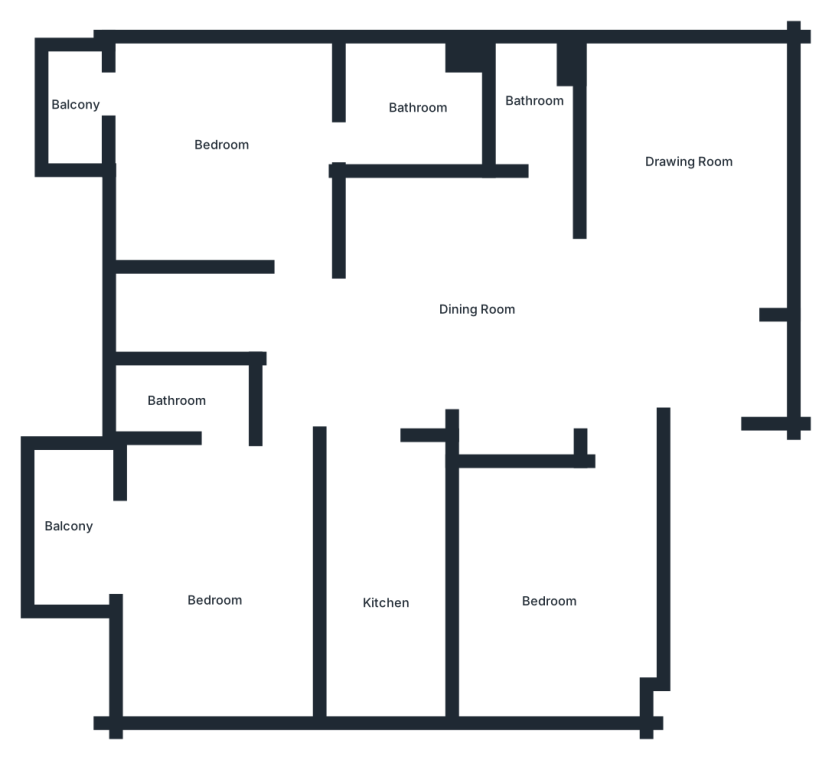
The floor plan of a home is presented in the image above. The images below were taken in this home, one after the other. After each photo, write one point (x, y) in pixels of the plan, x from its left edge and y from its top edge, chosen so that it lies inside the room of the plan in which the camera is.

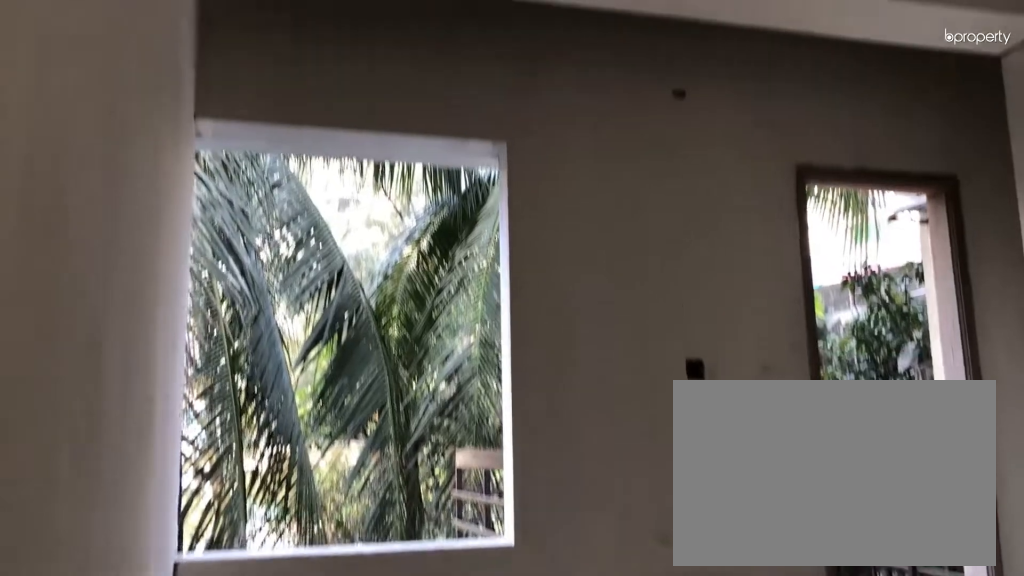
(214, 147)
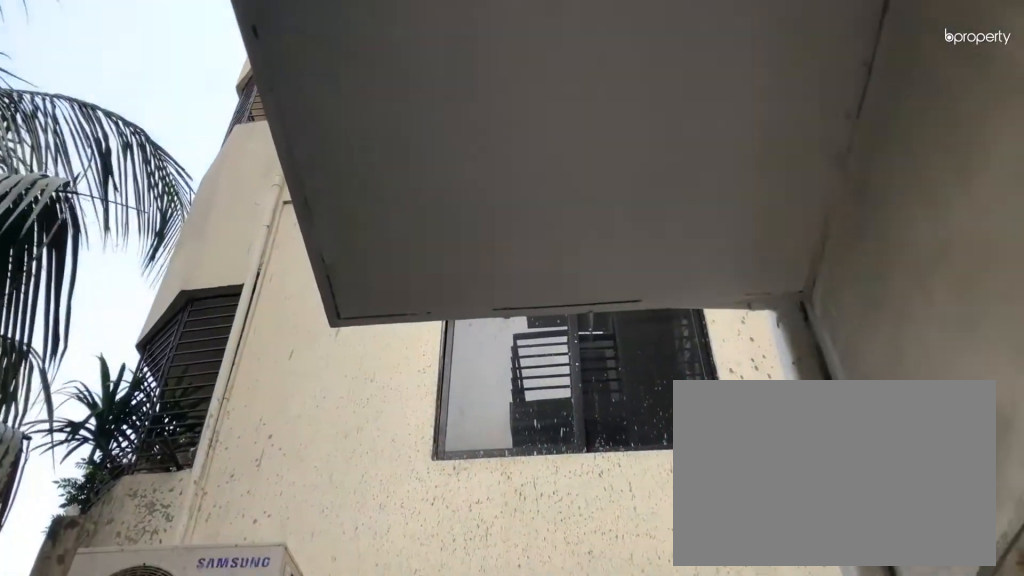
(74, 117)
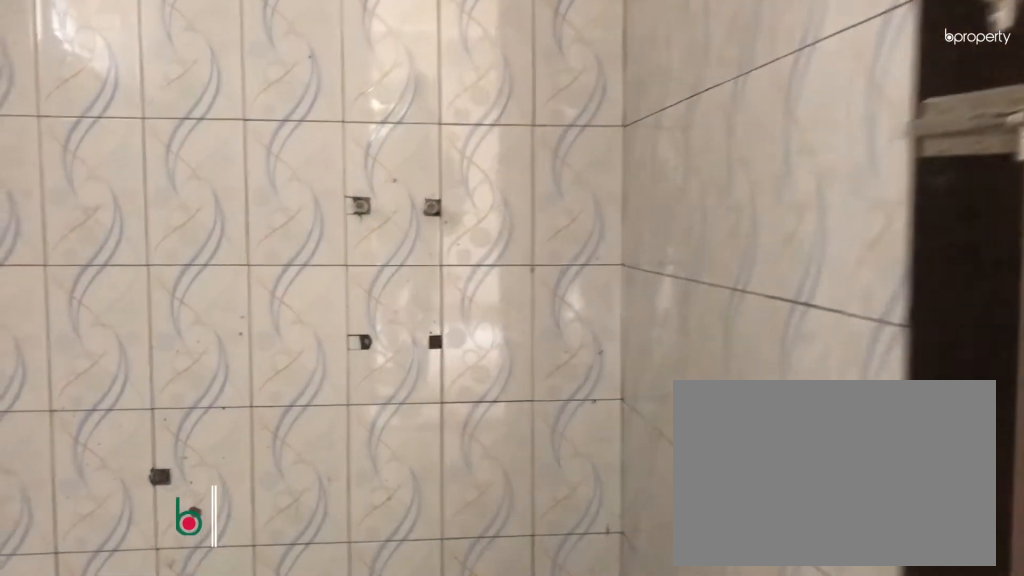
(411, 112)
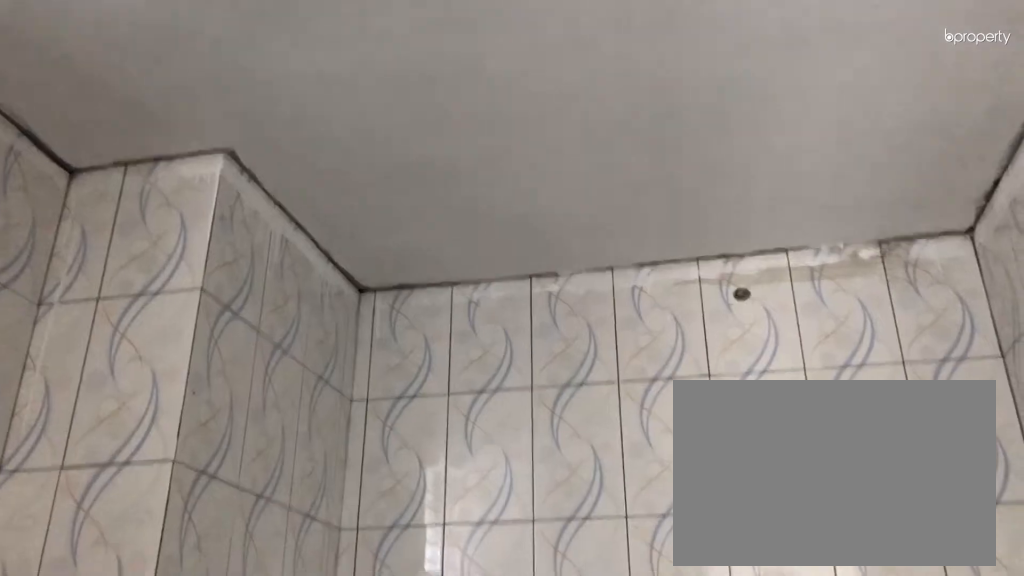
(411, 112)
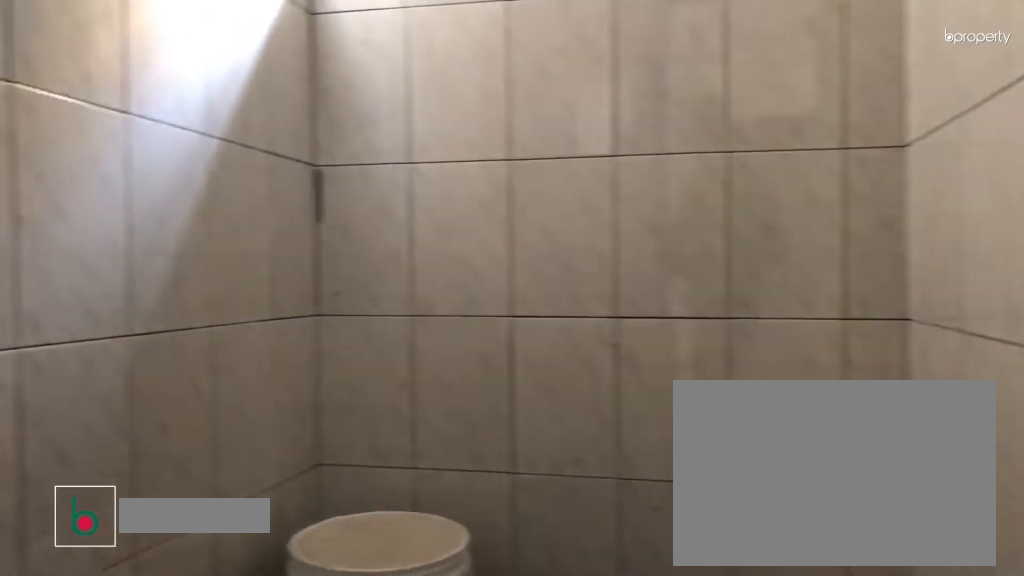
(529, 107)
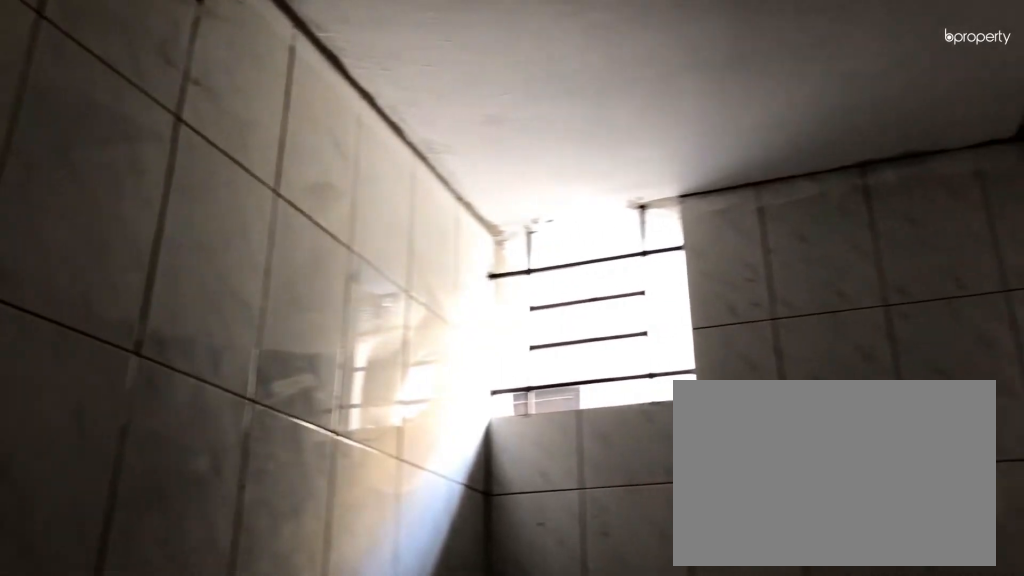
(529, 107)
